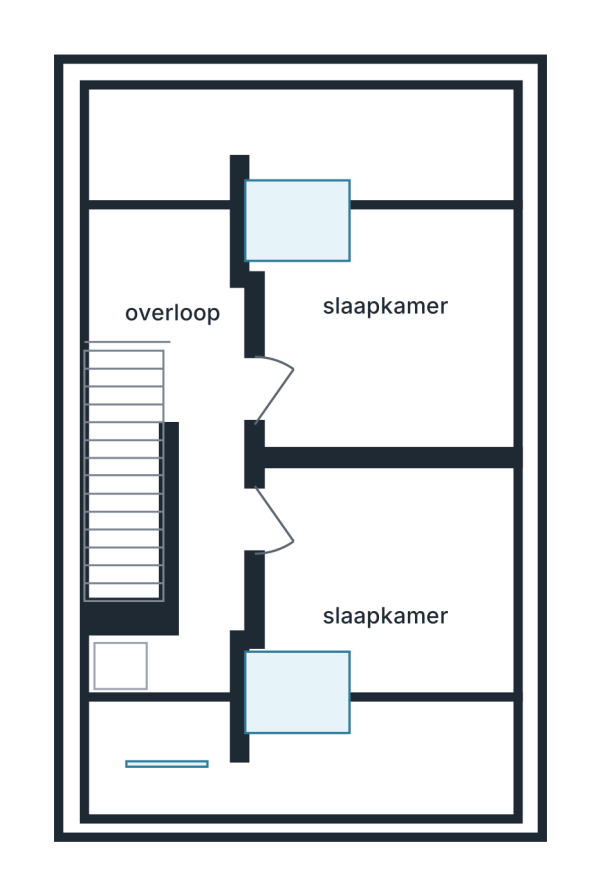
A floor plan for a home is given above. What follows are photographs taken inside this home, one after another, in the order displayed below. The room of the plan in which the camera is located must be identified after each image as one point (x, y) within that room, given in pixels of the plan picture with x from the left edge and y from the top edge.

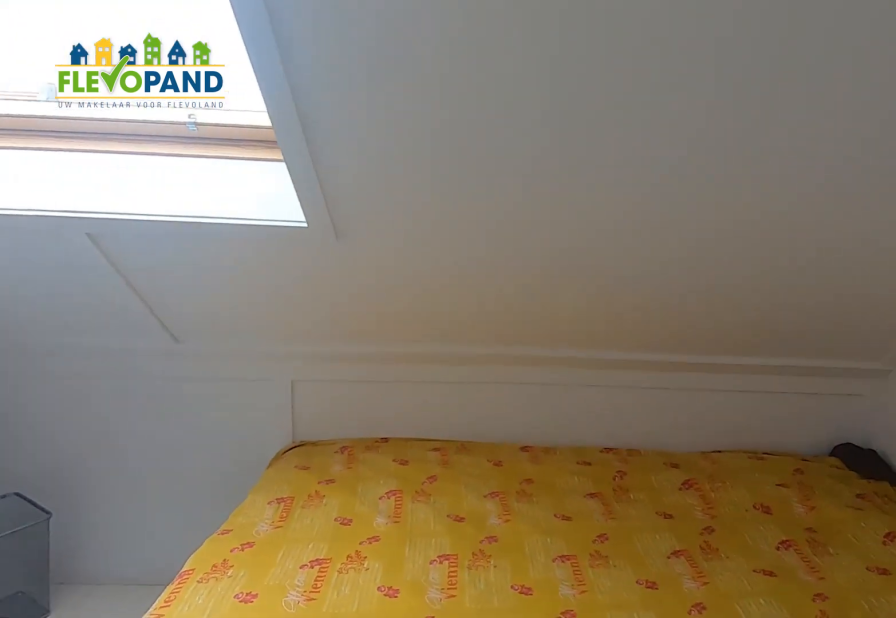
(389, 410)
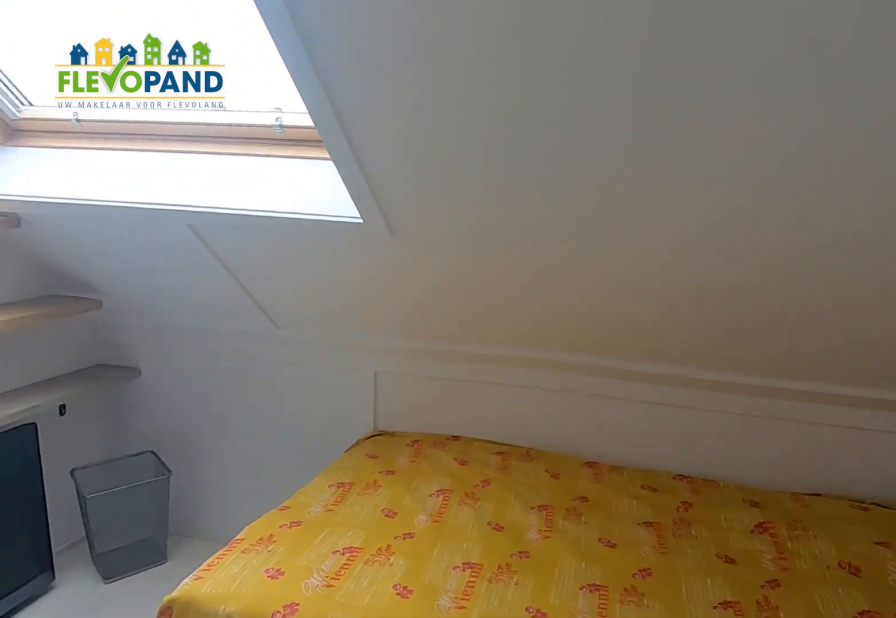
(389, 410)
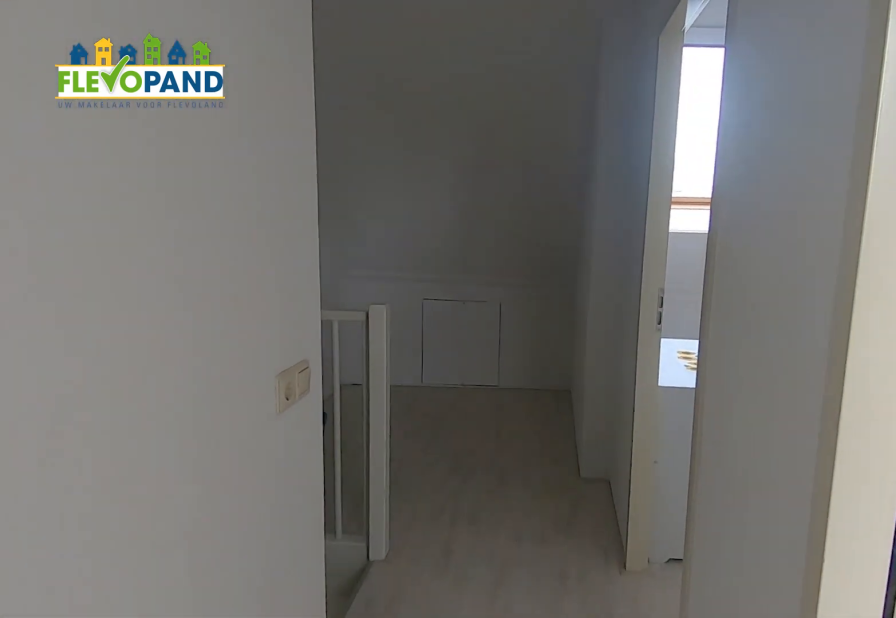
(125, 664)
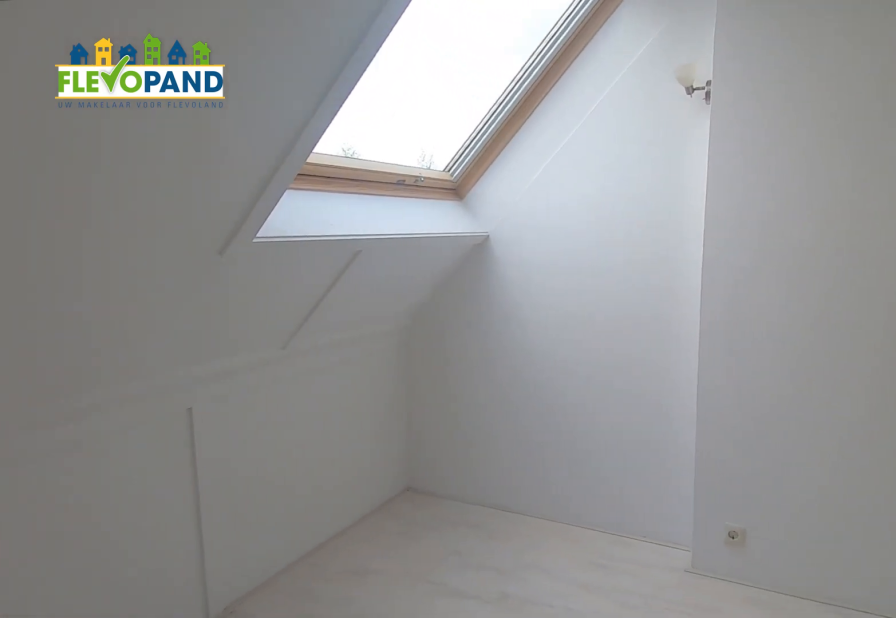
(381, 587)
